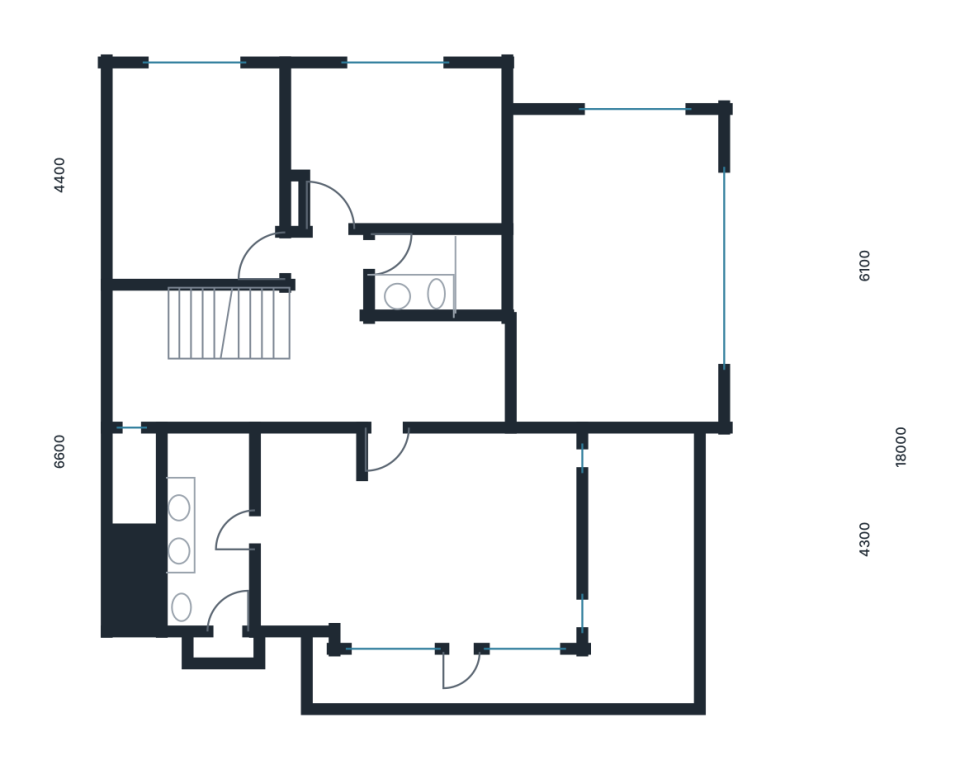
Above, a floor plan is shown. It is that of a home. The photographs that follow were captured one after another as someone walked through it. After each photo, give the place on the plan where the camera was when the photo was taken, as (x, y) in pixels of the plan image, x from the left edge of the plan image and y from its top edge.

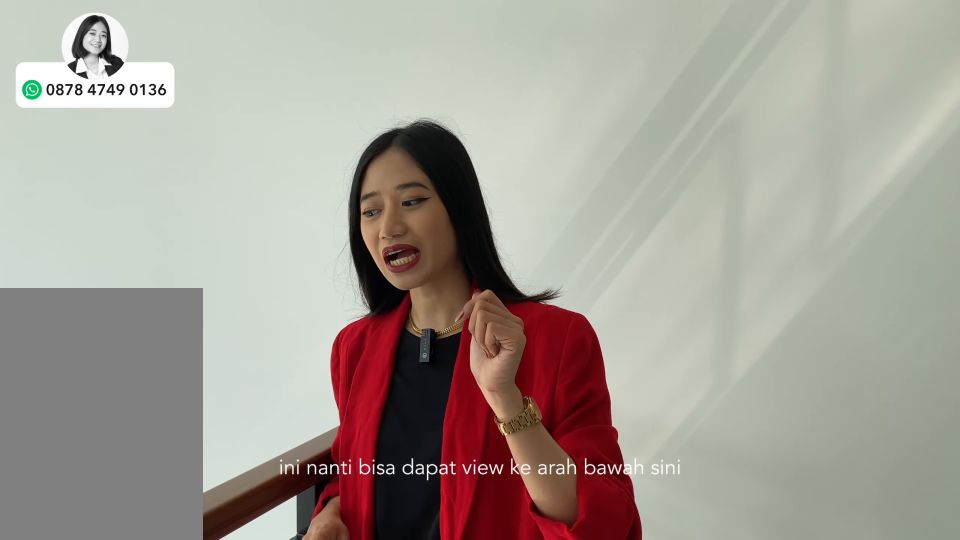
(461, 370)
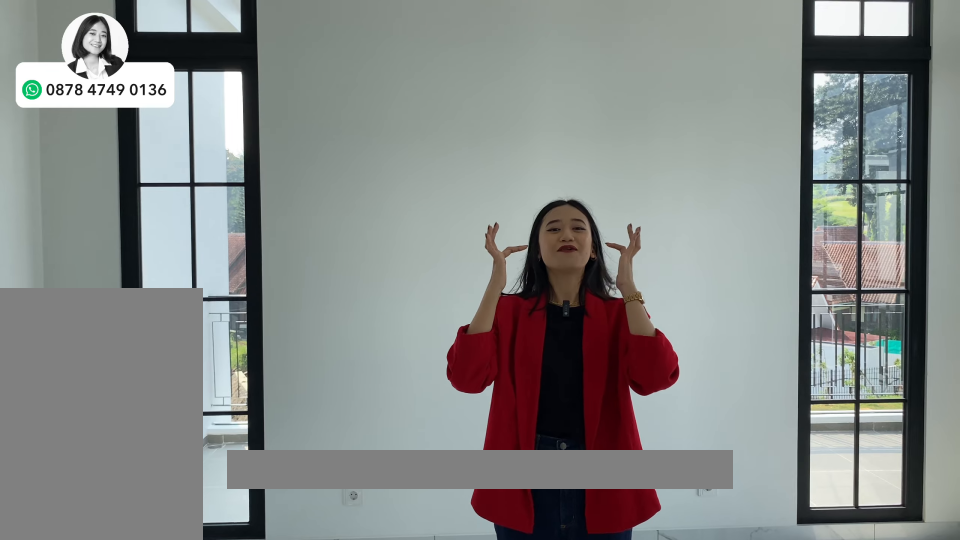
(486, 505)
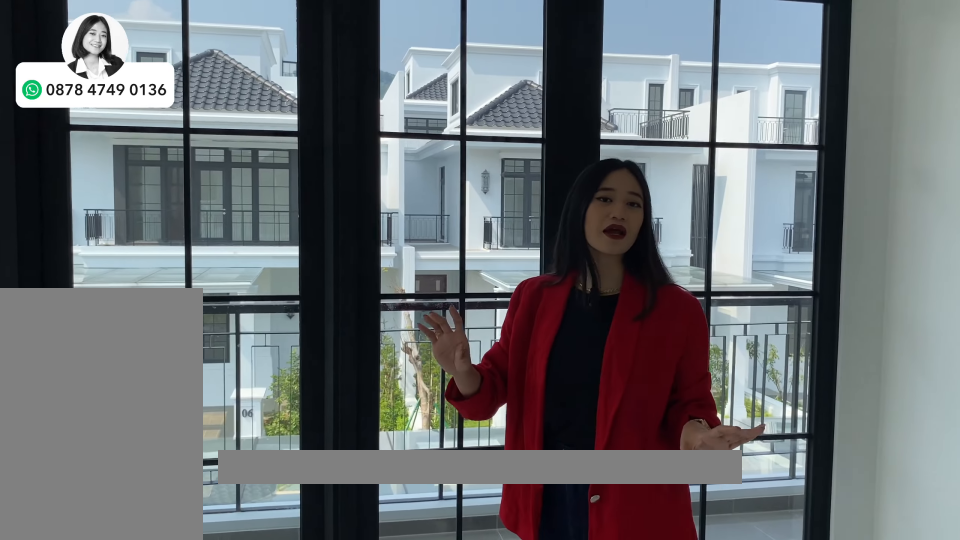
(304, 478)
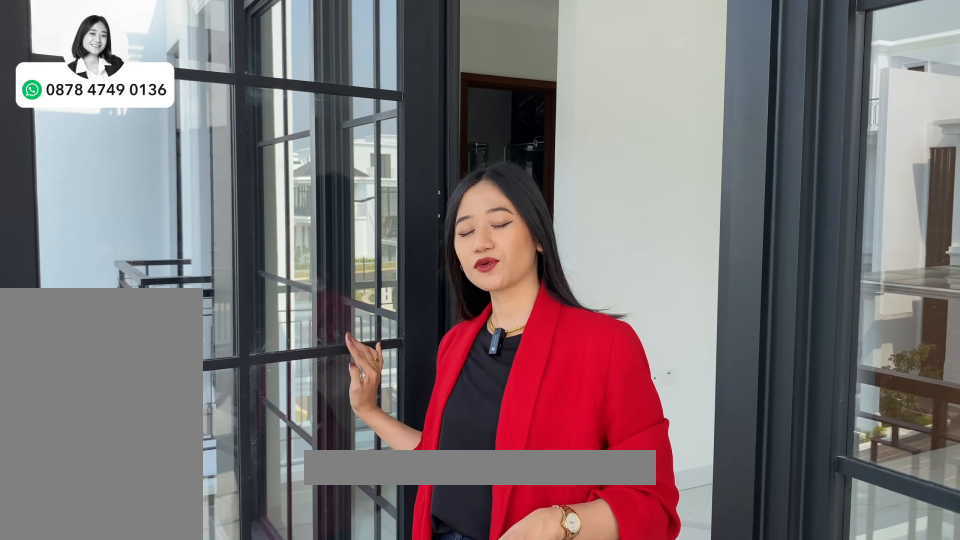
(503, 683)
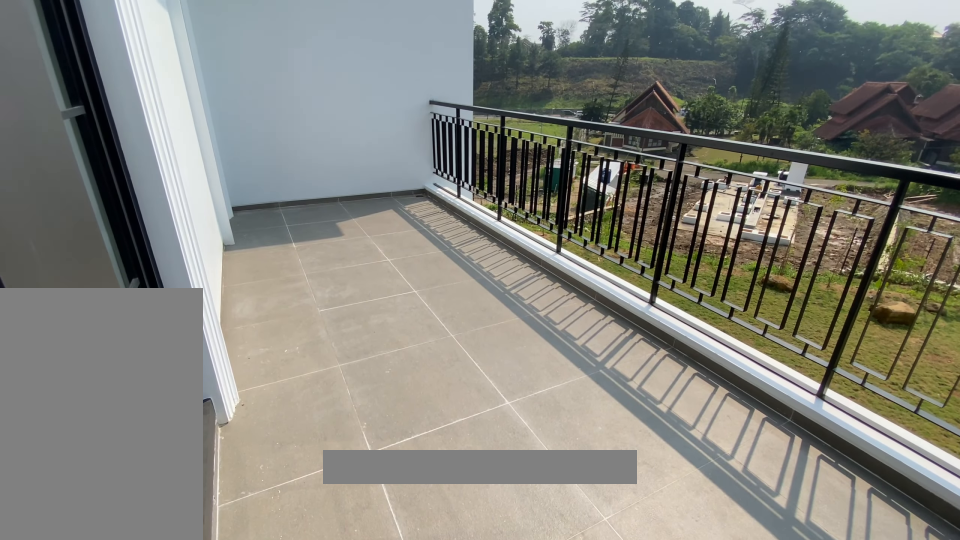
(653, 552)
